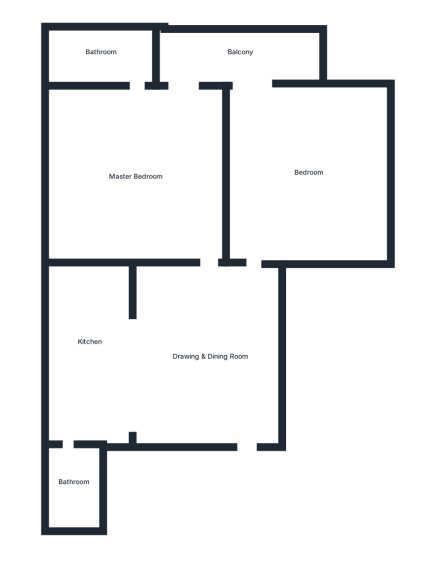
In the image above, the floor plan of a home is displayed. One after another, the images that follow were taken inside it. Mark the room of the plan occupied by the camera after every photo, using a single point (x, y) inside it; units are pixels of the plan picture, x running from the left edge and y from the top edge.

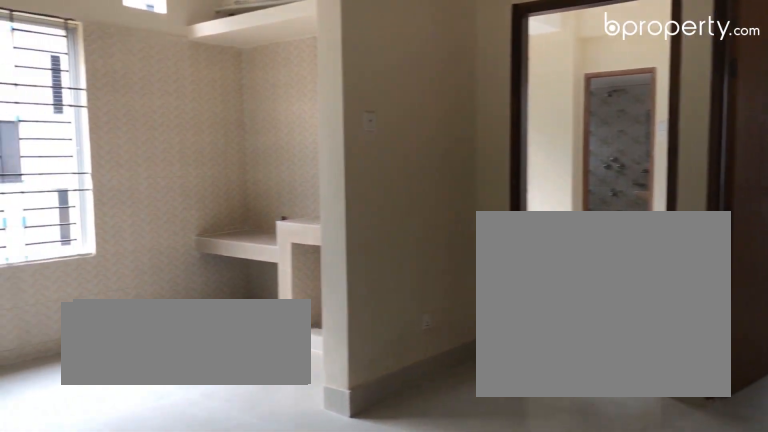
(198, 345)
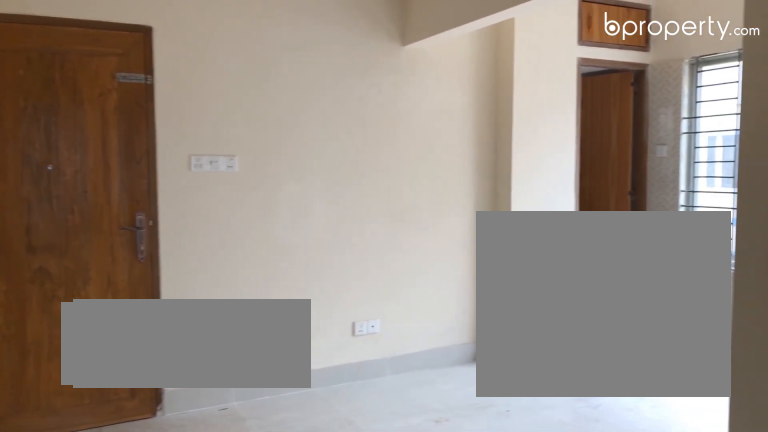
(199, 345)
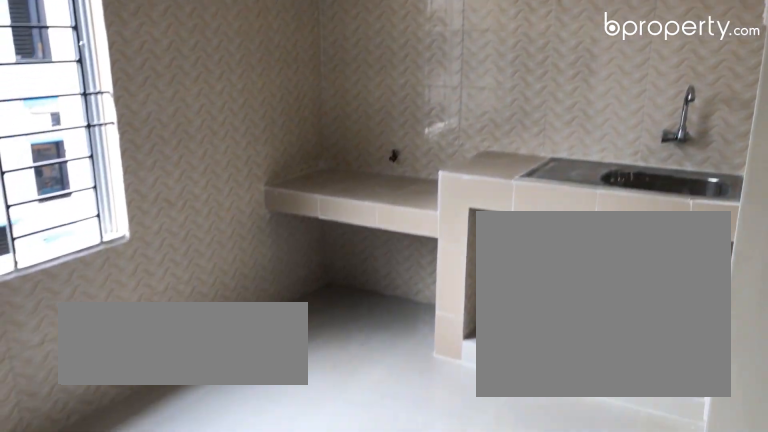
(86, 339)
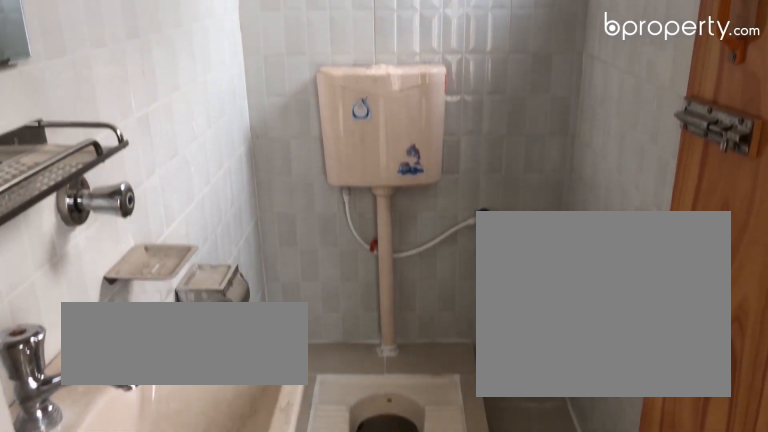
(71, 472)
